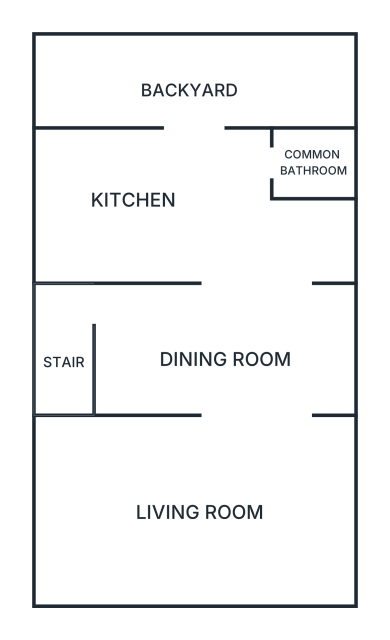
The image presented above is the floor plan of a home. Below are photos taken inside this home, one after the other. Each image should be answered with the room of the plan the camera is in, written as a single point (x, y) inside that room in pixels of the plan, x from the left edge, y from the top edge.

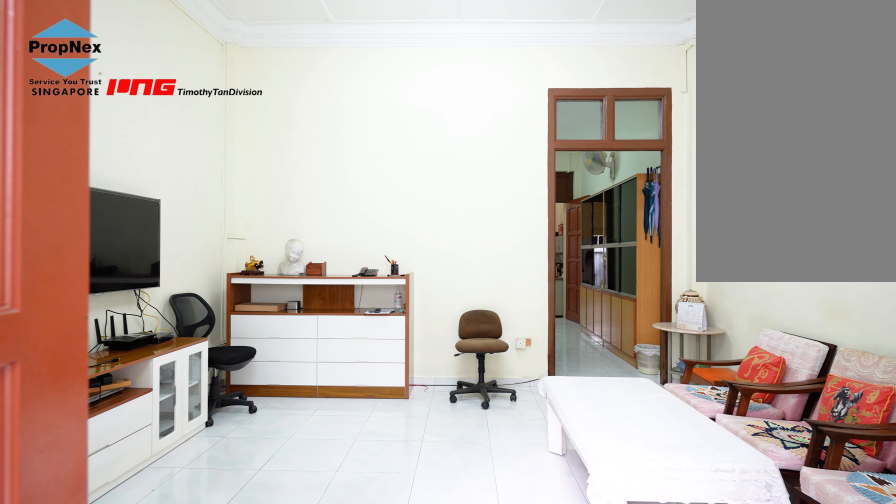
(194, 510)
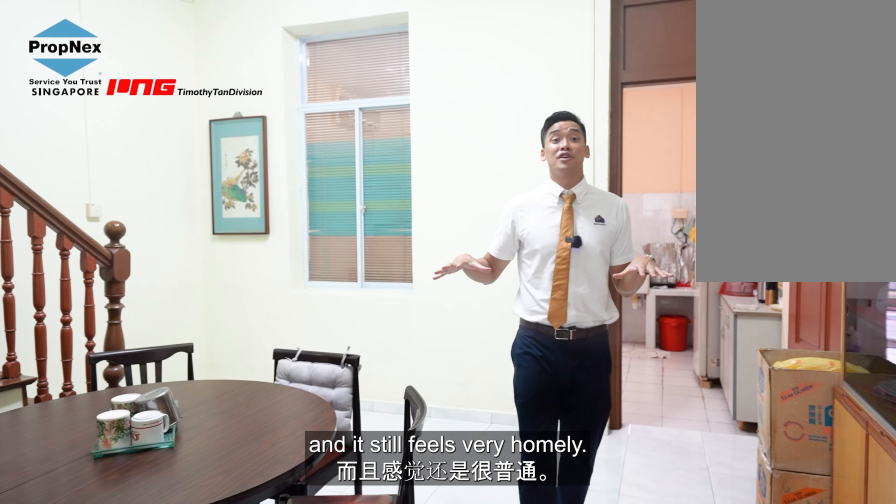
(224, 347)
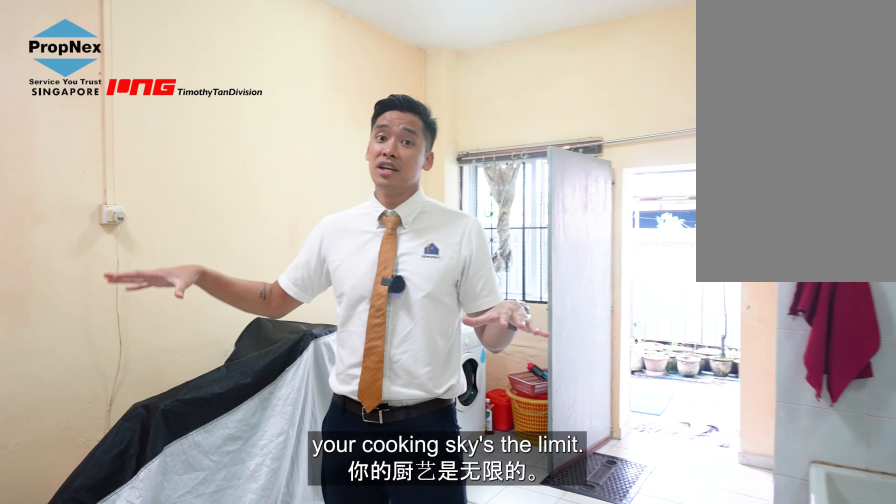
(192, 205)
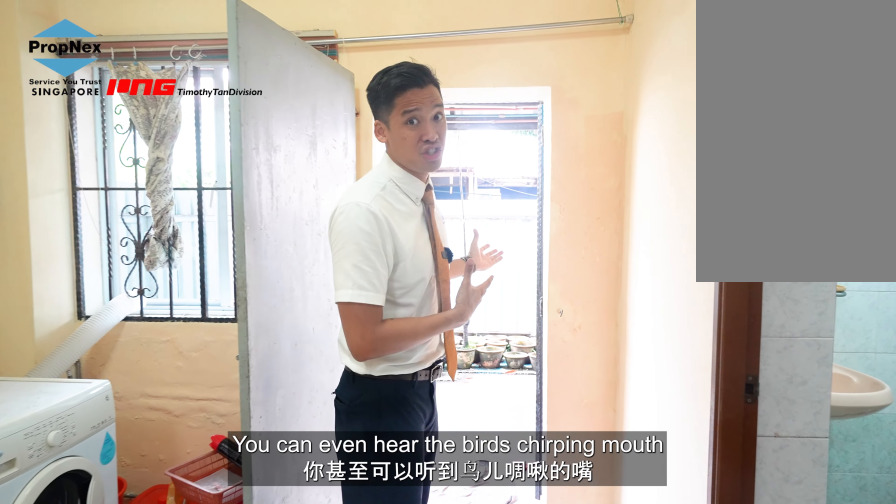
(192, 205)
